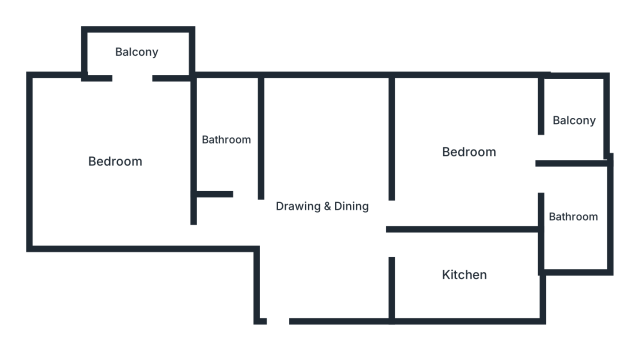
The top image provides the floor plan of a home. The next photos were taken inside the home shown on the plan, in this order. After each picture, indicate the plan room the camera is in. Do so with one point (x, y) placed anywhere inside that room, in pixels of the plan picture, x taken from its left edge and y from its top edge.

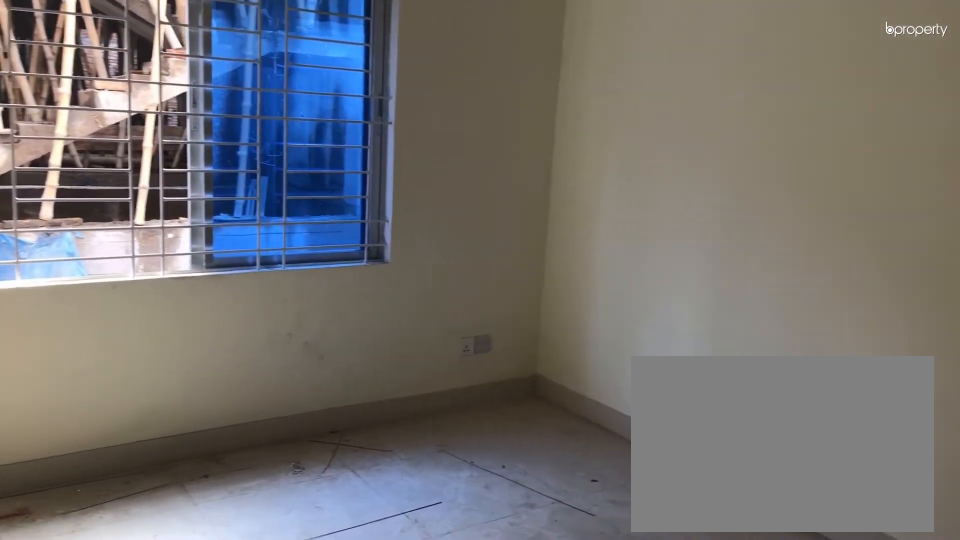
(326, 209)
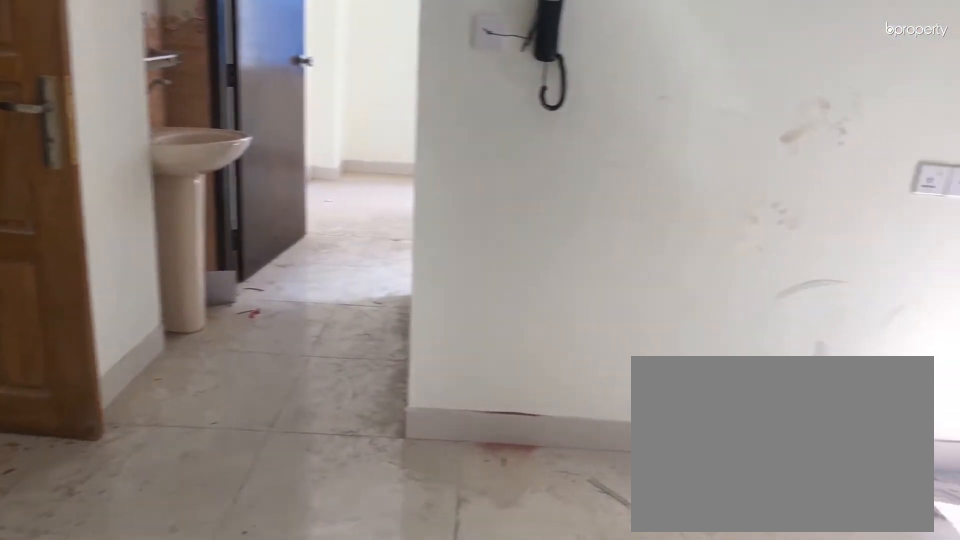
(326, 209)
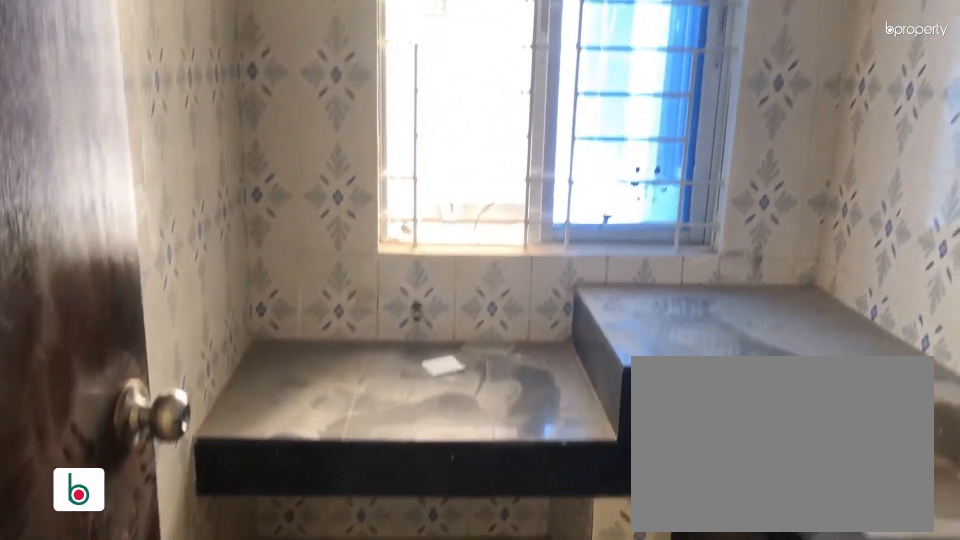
(464, 275)
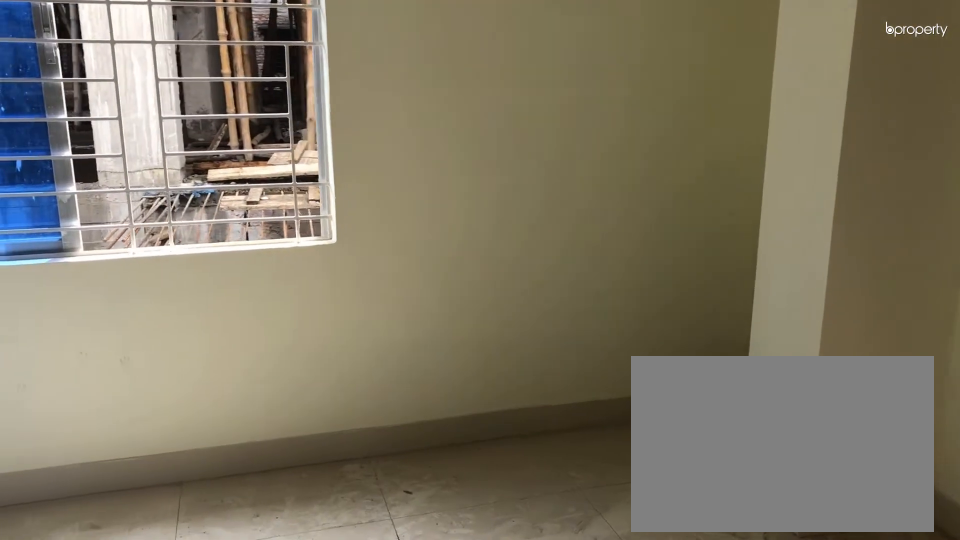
(467, 151)
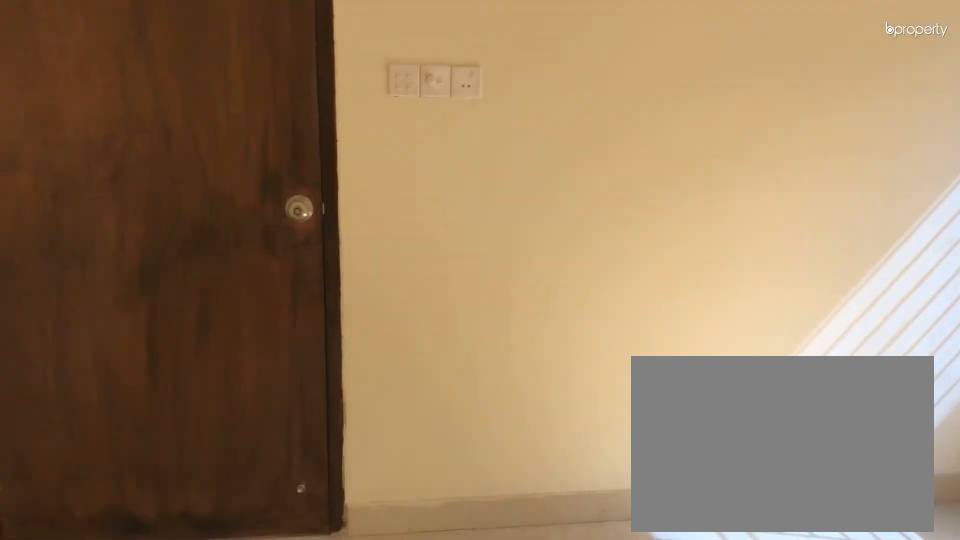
(467, 151)
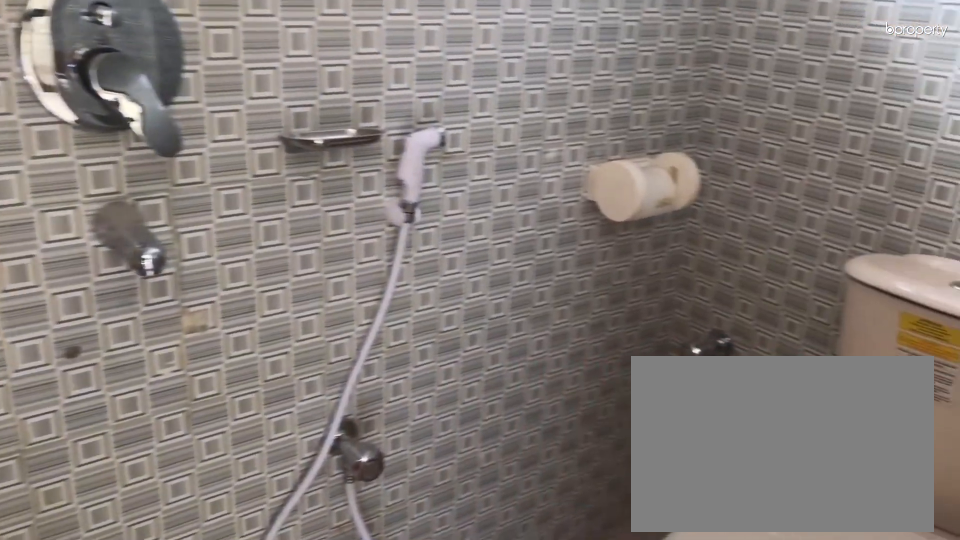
(572, 217)
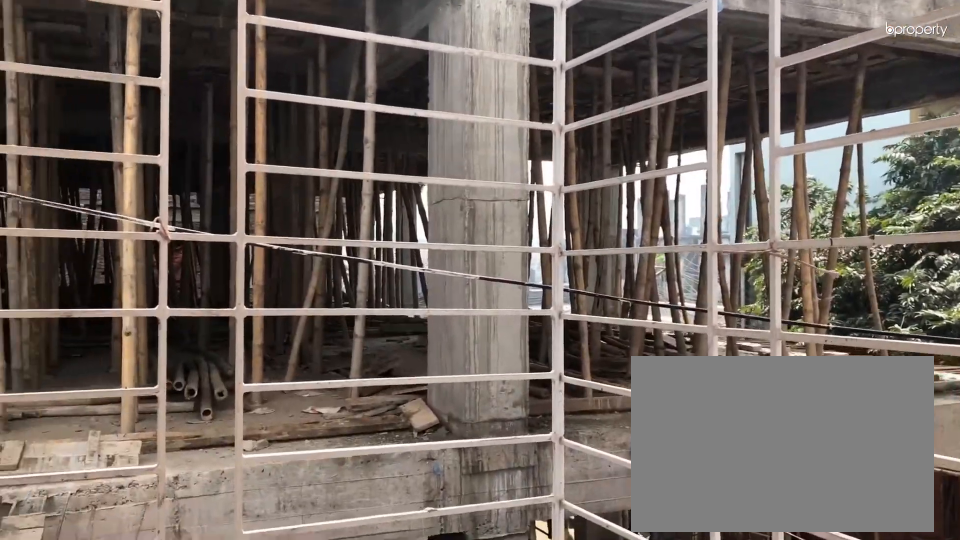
(573, 121)
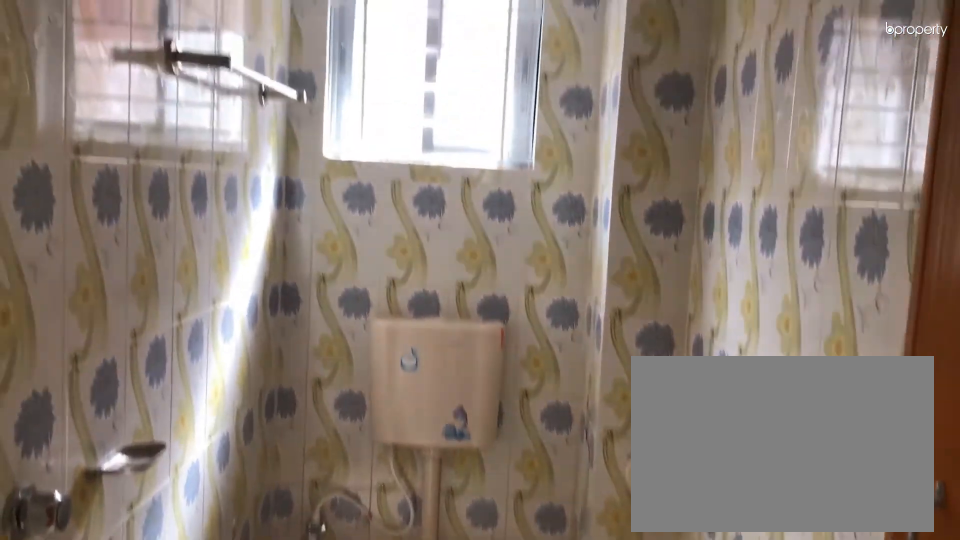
(227, 141)
